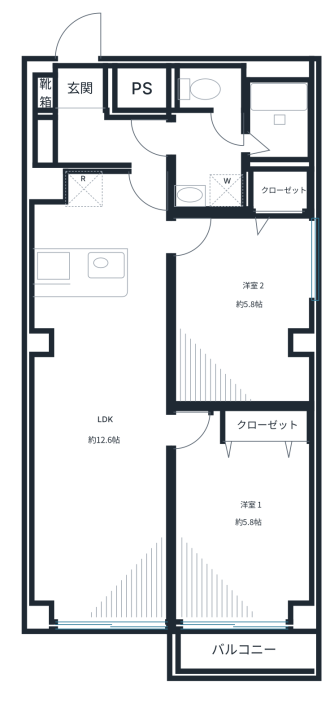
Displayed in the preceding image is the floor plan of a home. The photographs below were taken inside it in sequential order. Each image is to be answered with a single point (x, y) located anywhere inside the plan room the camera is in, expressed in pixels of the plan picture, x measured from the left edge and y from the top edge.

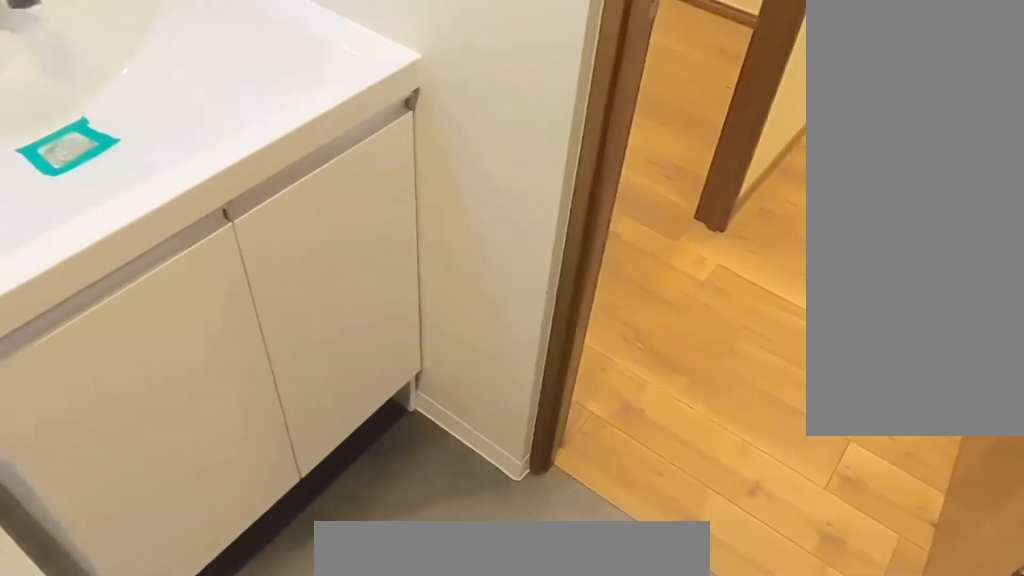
(234, 151)
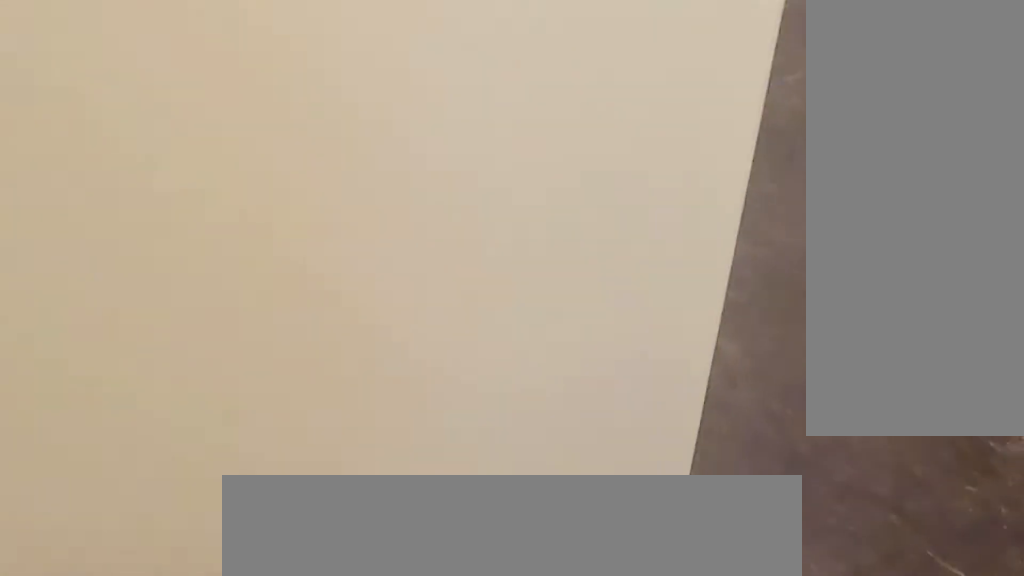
(234, 152)
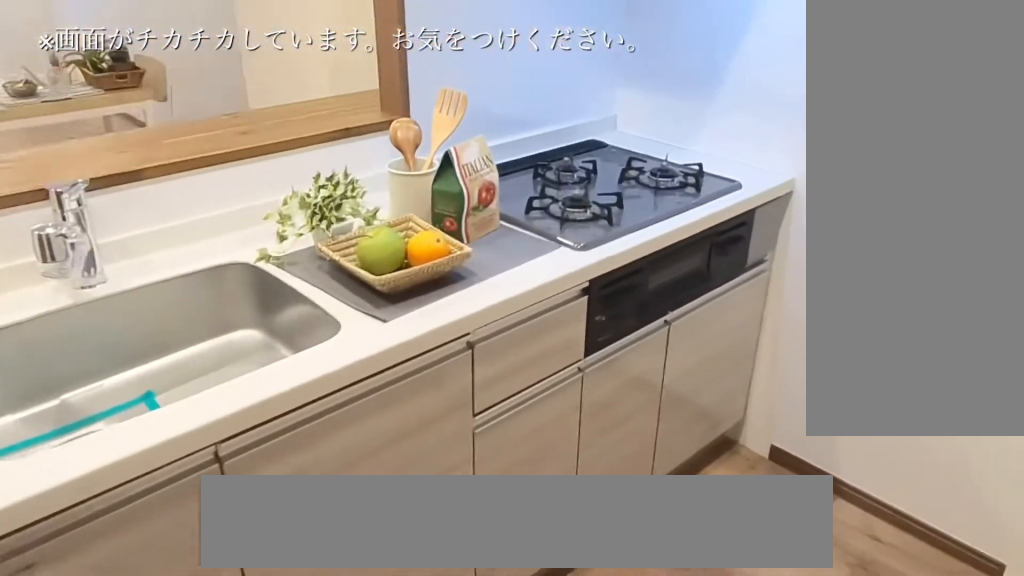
(86, 215)
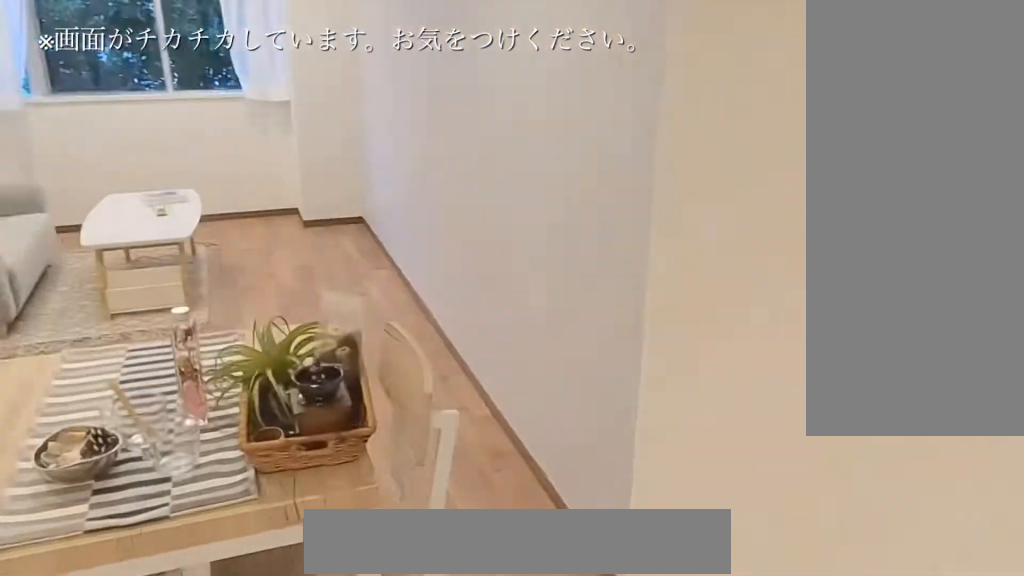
(106, 440)
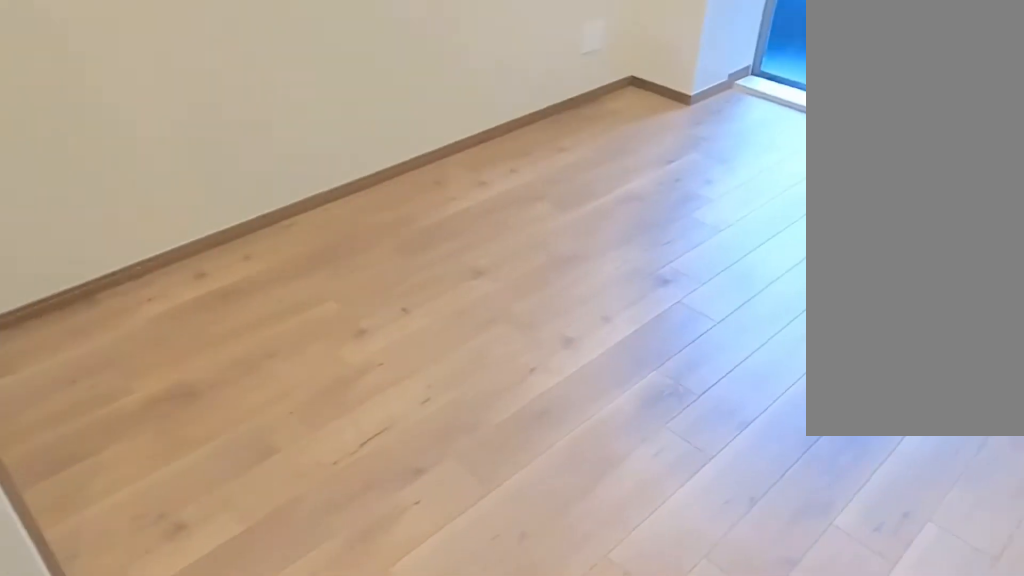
(263, 539)
